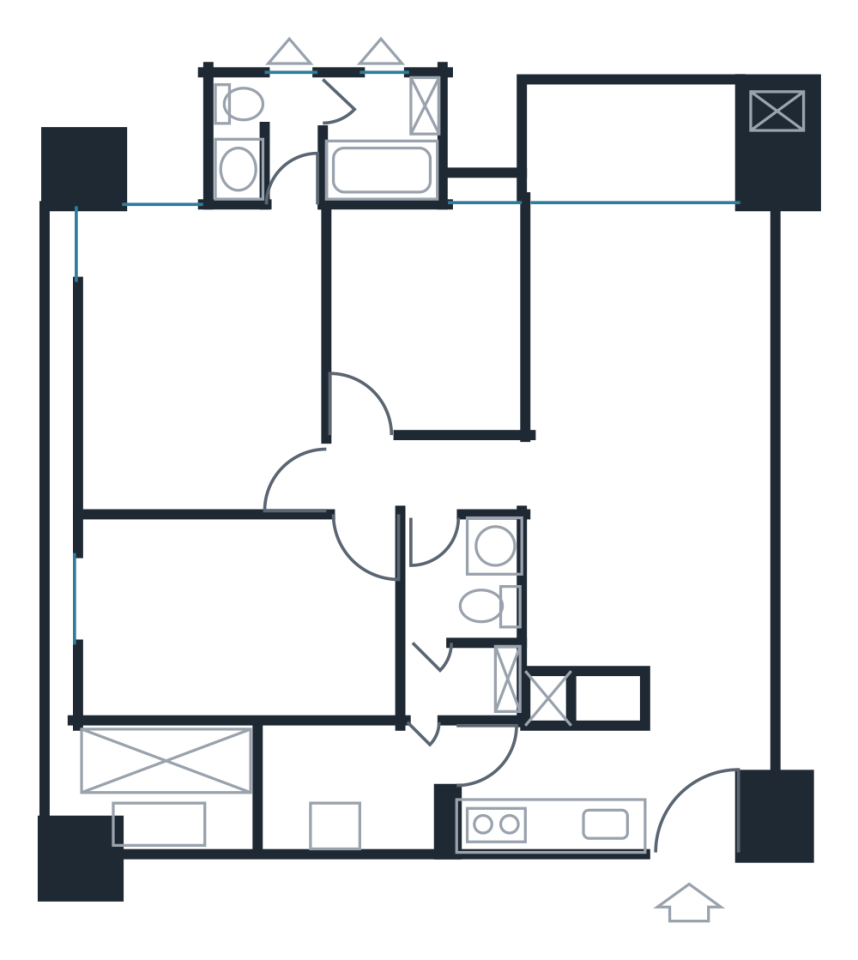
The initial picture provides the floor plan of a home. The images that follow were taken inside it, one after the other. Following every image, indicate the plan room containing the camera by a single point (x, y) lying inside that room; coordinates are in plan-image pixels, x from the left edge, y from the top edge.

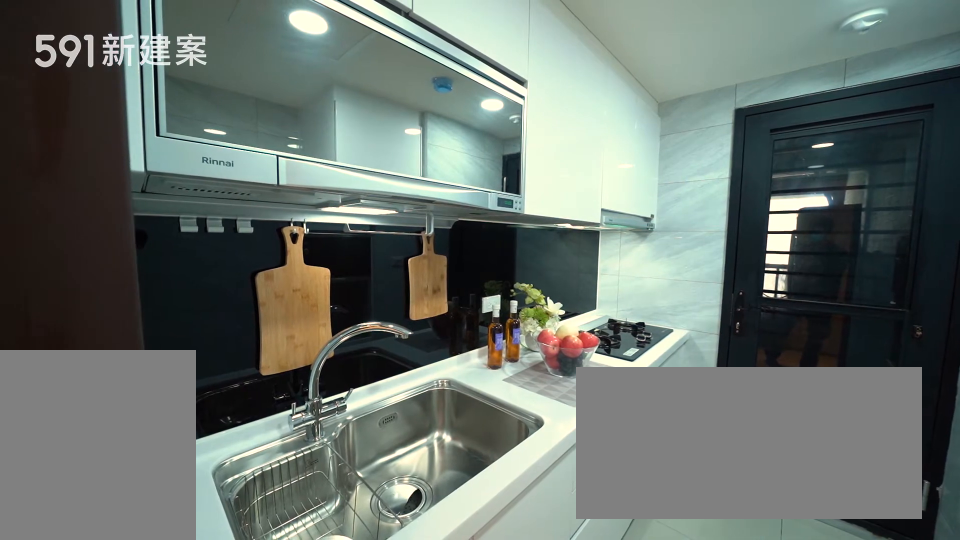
(546, 791)
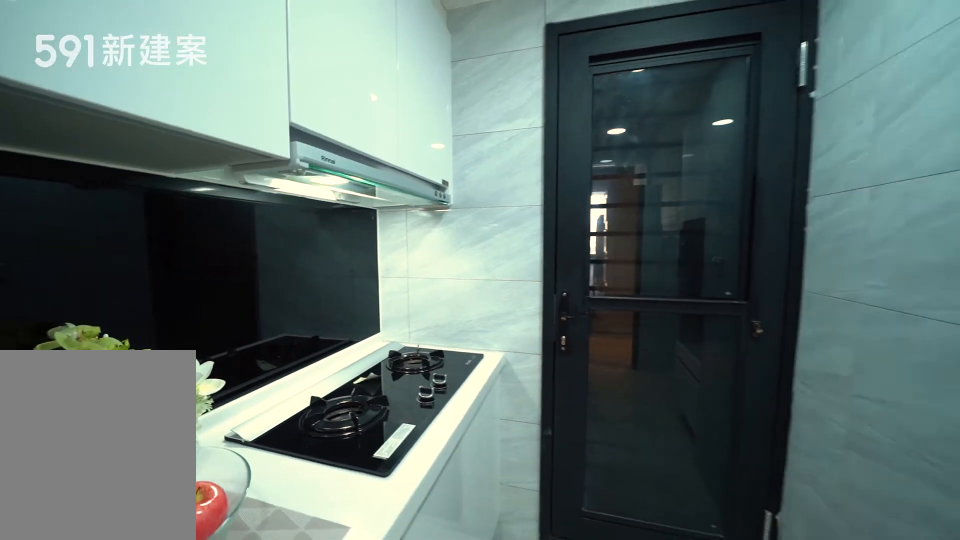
(546, 791)
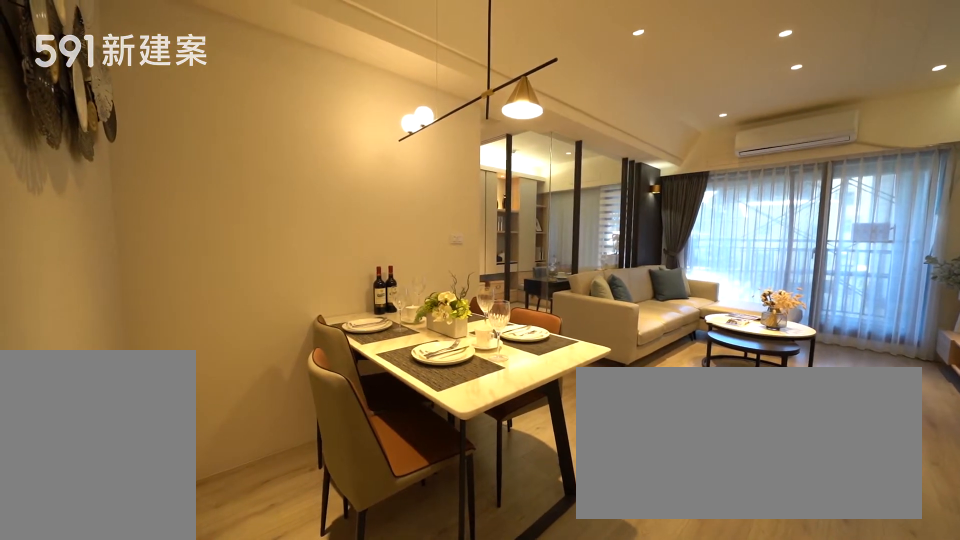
(603, 588)
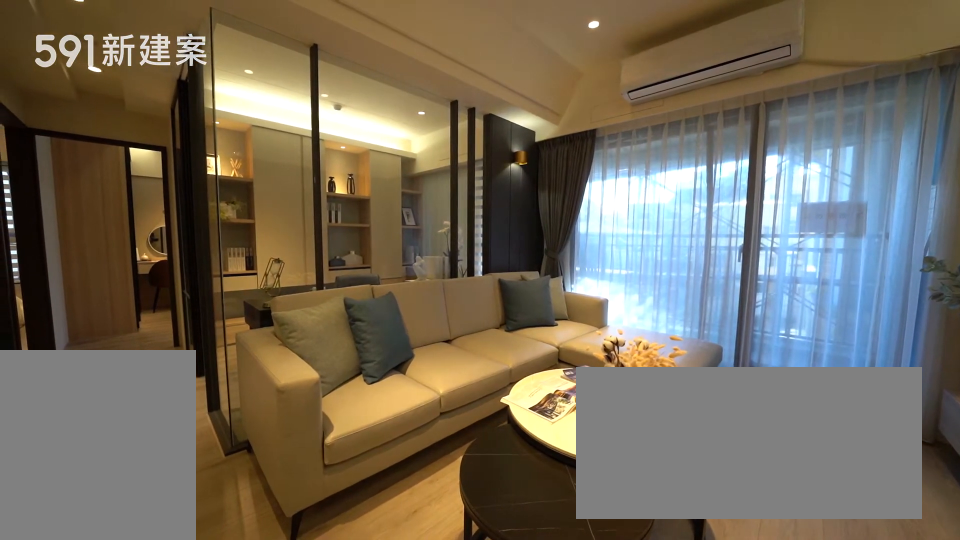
(638, 315)
